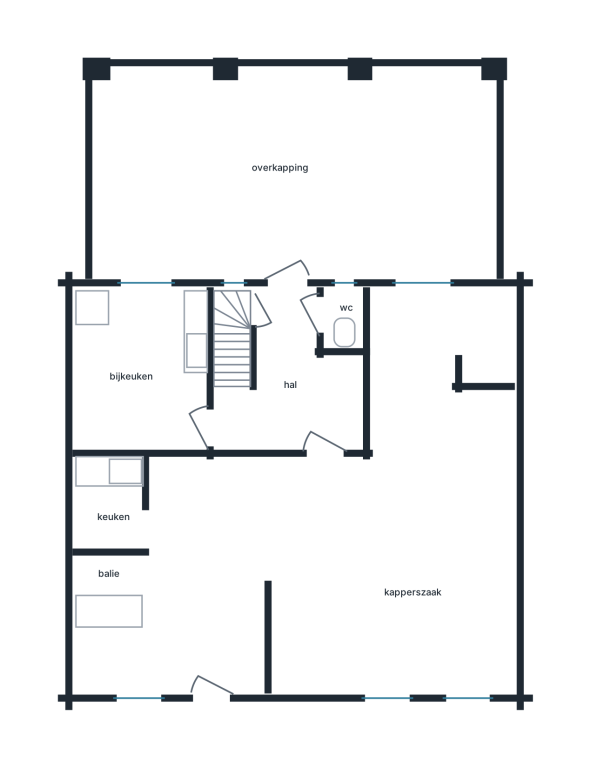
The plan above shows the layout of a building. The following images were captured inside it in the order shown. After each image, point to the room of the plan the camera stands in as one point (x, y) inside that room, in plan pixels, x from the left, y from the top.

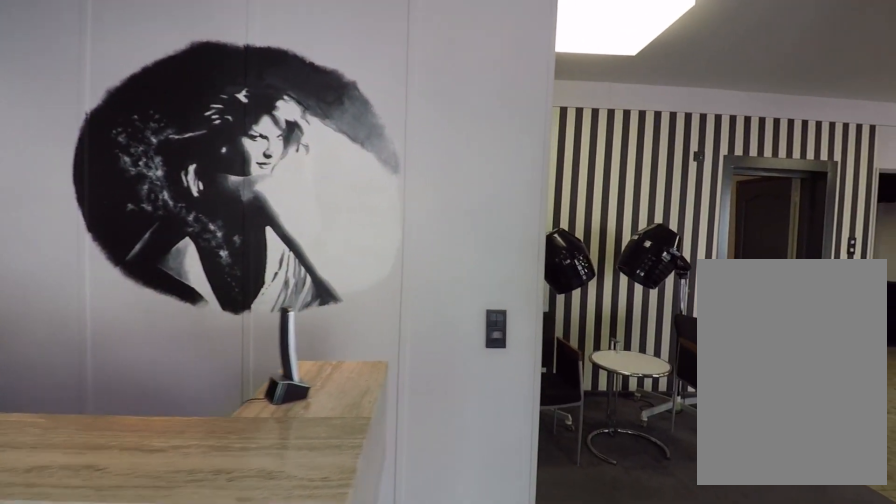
(170, 574)
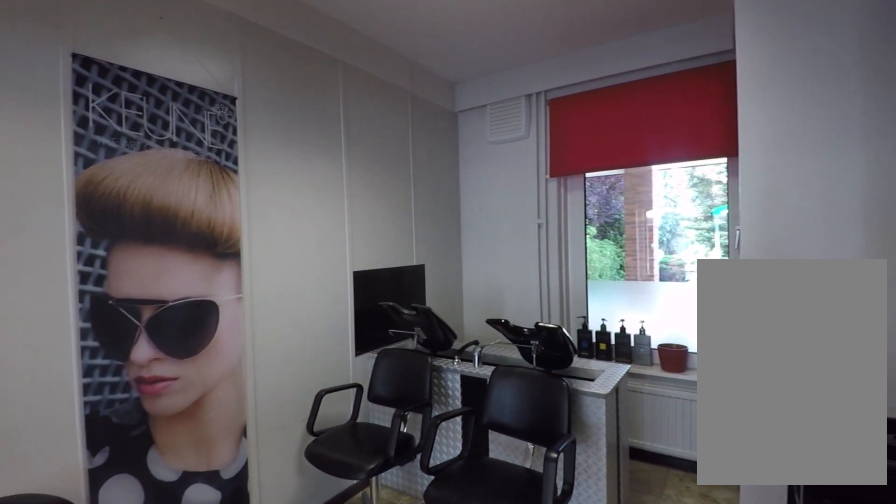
(400, 531)
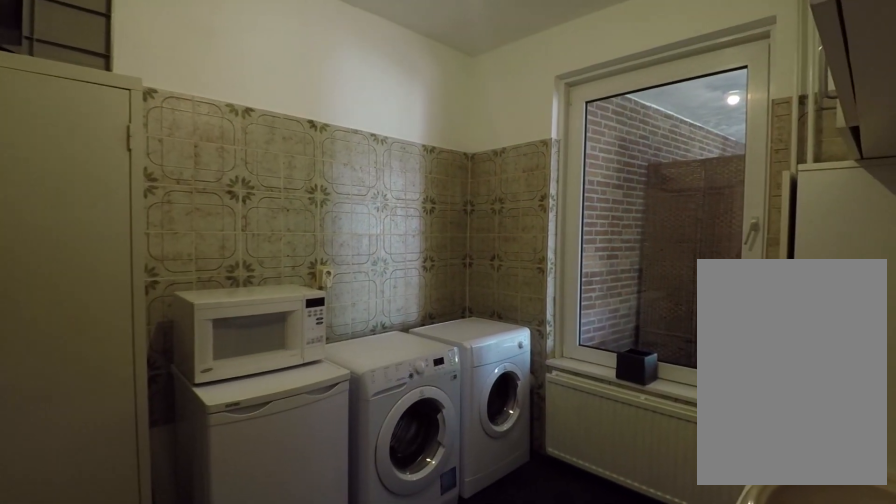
(141, 370)
